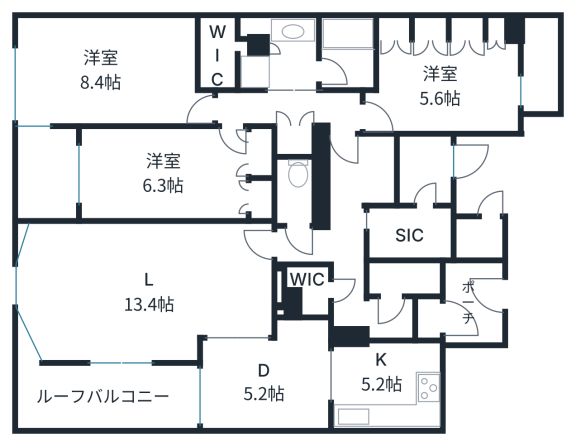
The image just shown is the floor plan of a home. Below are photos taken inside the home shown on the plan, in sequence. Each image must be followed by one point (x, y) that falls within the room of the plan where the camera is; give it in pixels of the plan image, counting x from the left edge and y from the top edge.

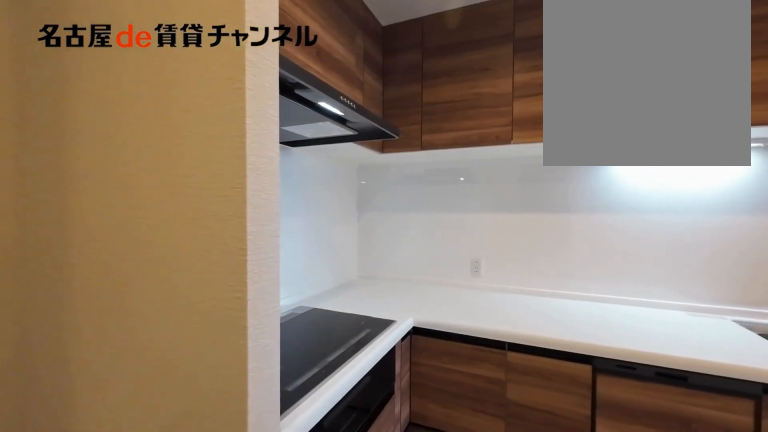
(387, 385)
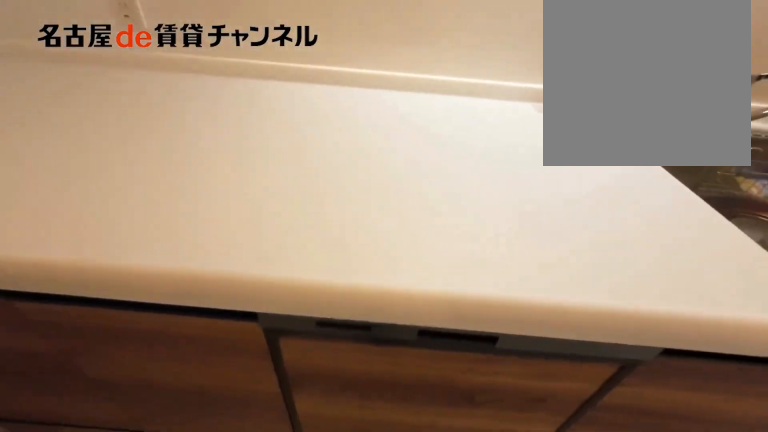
(387, 385)
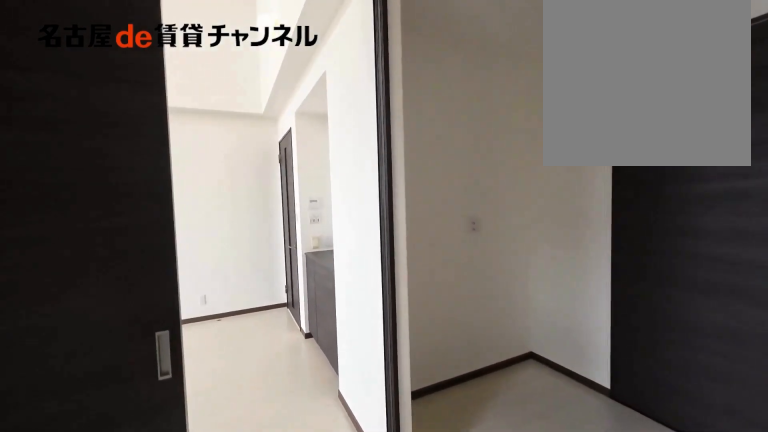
(268, 379)
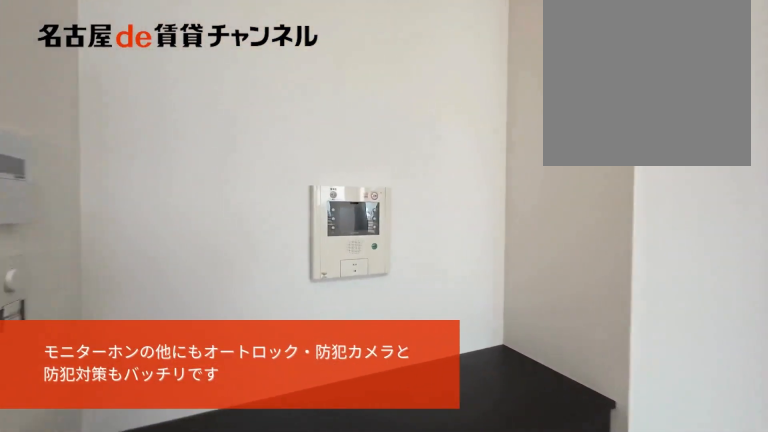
(144, 288)
